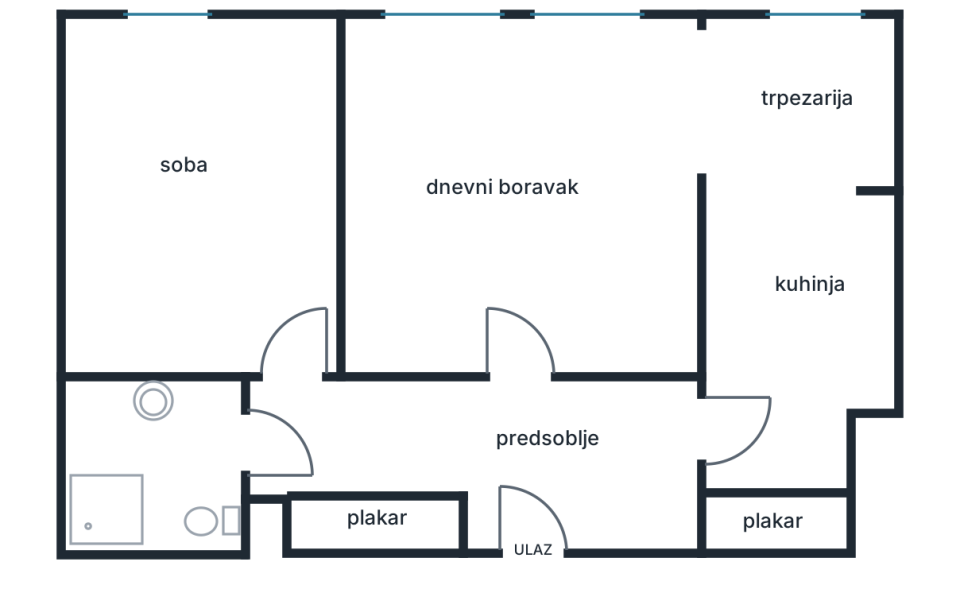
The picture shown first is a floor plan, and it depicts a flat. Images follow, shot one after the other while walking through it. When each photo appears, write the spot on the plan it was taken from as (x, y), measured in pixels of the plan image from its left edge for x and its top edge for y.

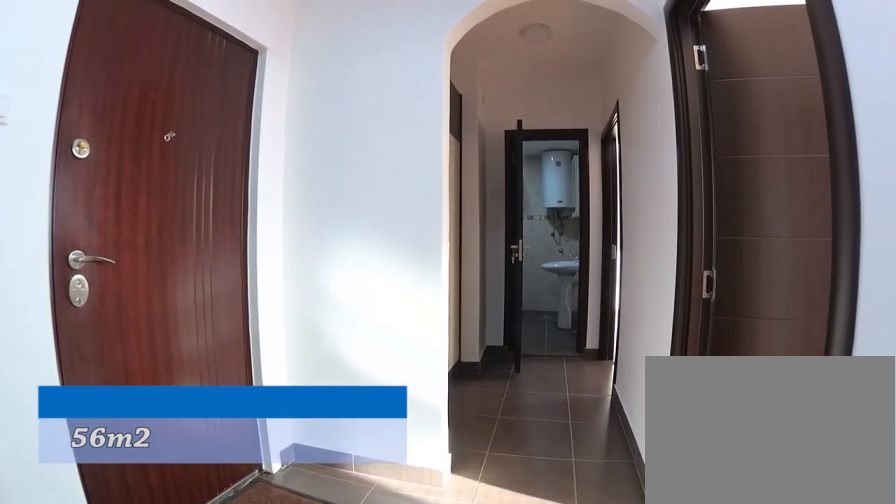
(653, 459)
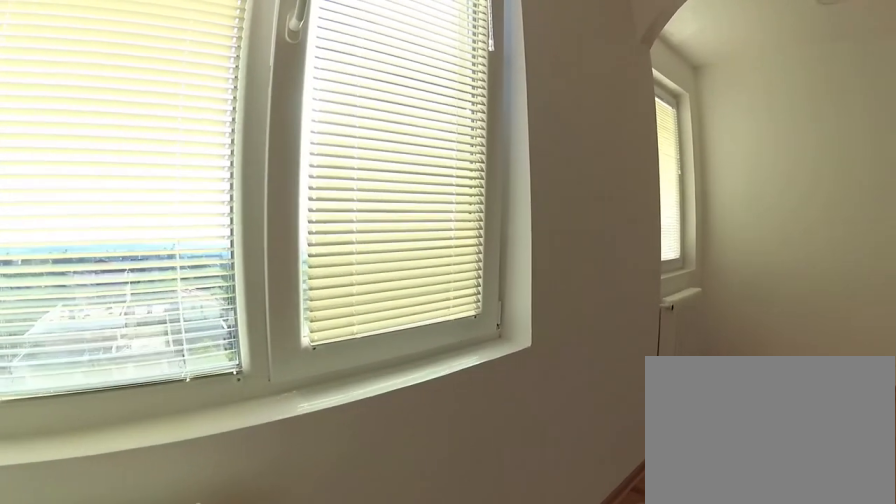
(449, 106)
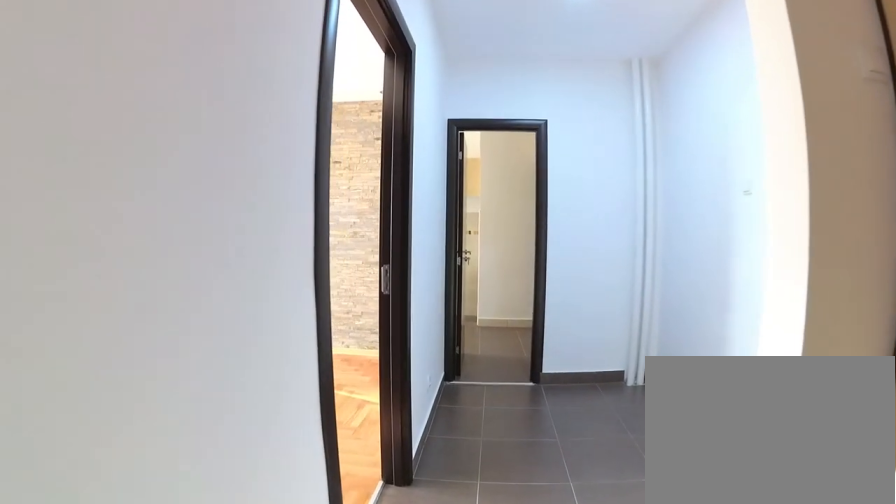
(358, 438)
